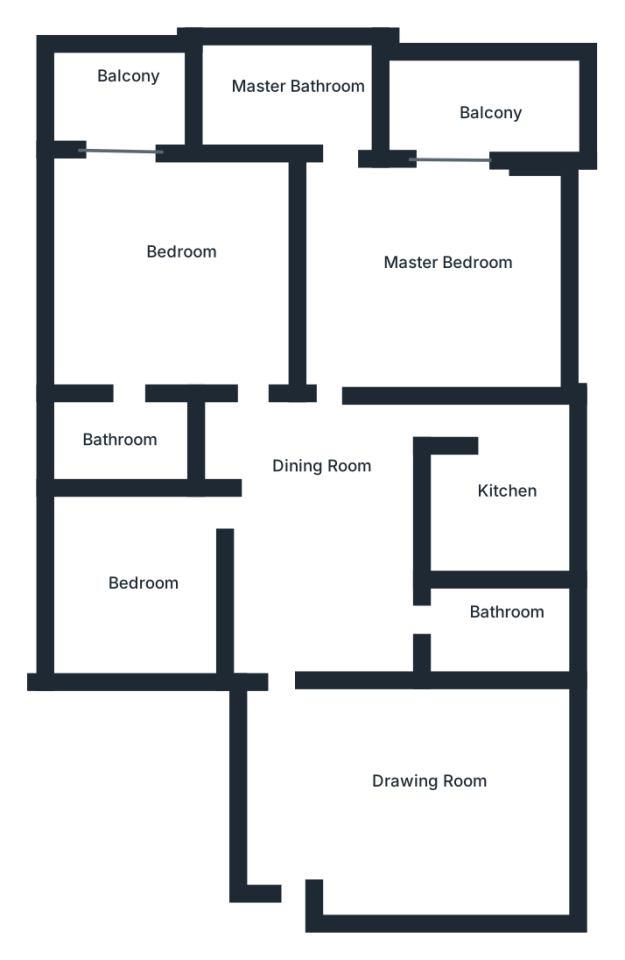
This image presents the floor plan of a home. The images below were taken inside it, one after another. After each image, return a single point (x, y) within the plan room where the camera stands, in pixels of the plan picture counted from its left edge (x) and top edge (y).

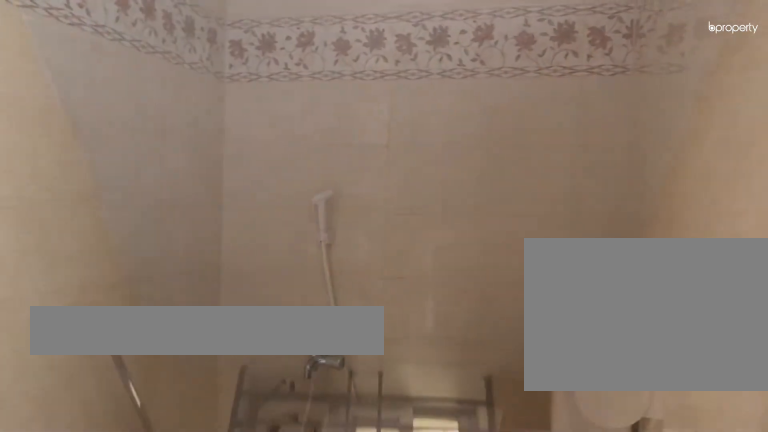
(115, 443)
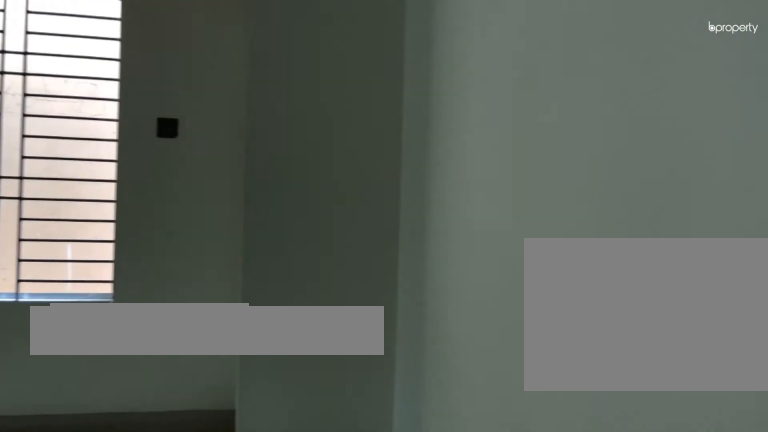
(409, 264)
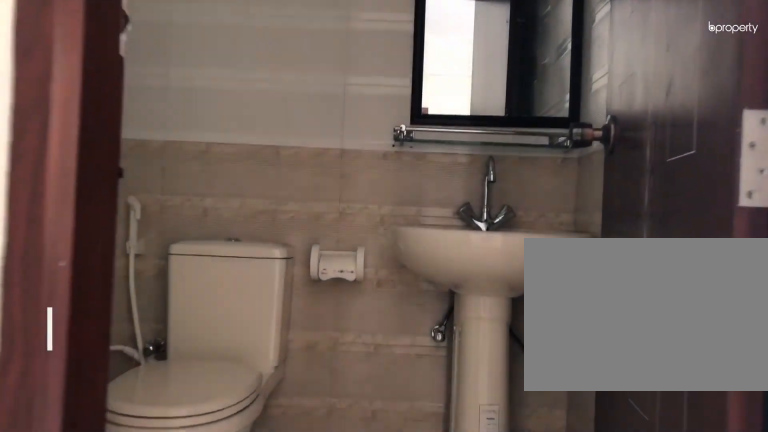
(303, 99)
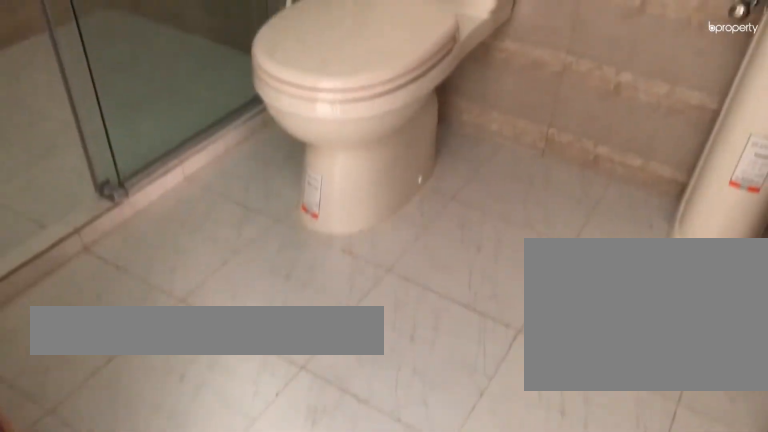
(303, 99)
